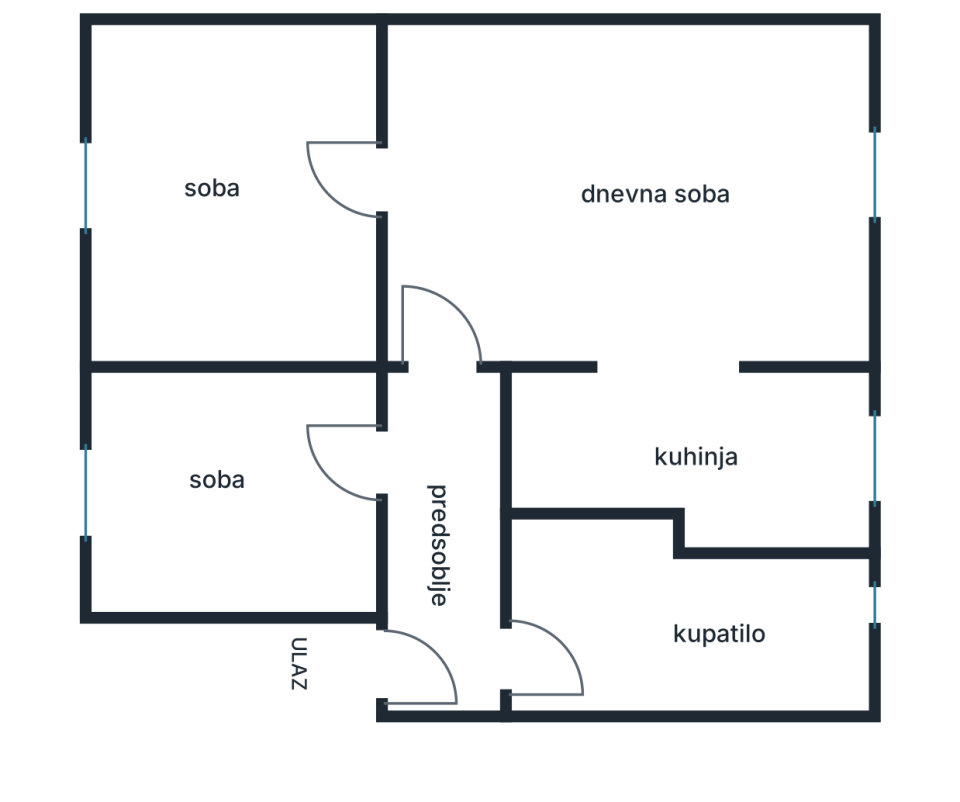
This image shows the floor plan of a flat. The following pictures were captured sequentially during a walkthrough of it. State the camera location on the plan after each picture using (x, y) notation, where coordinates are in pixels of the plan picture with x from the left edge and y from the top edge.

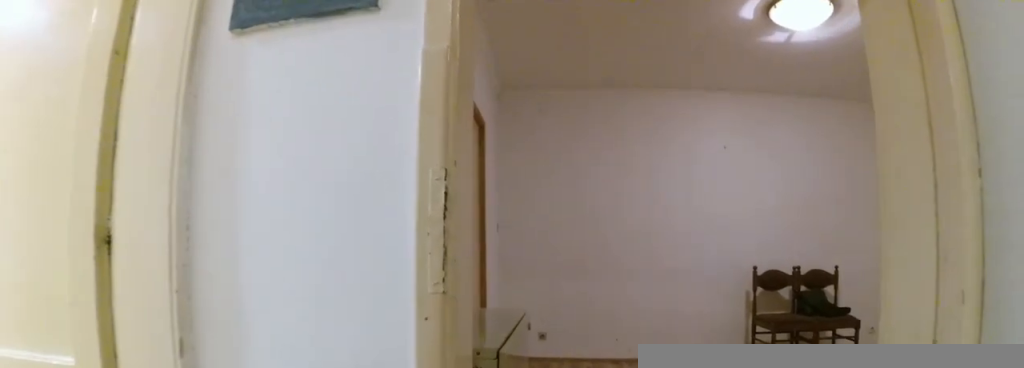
(449, 463)
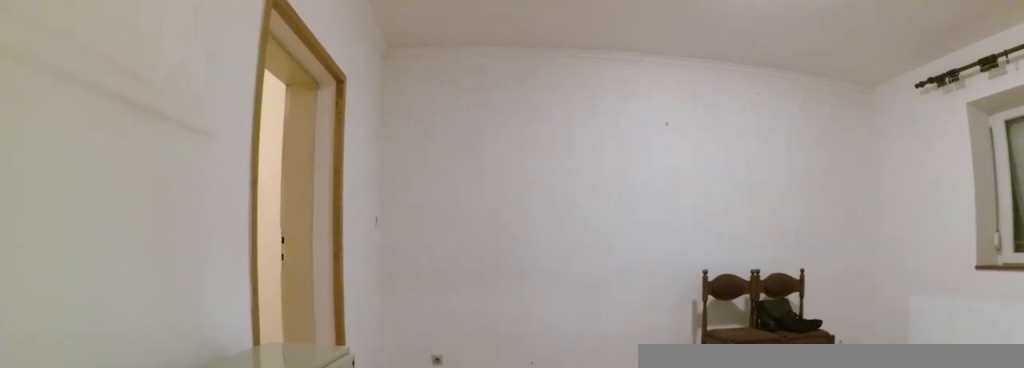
(449, 334)
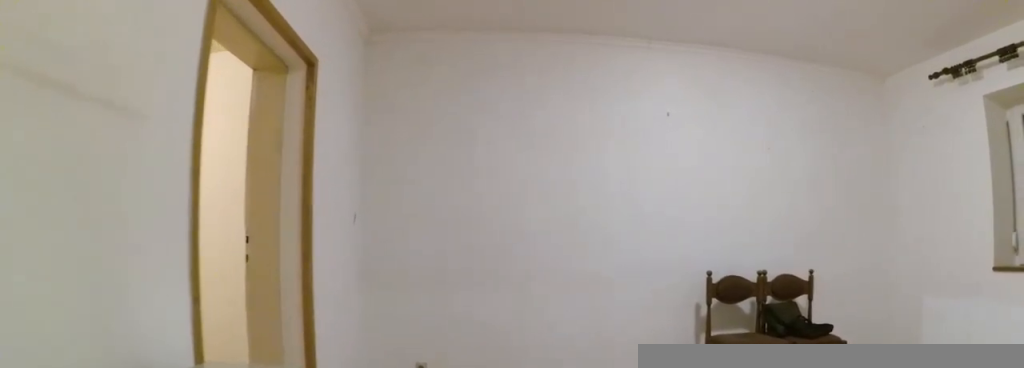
(449, 318)
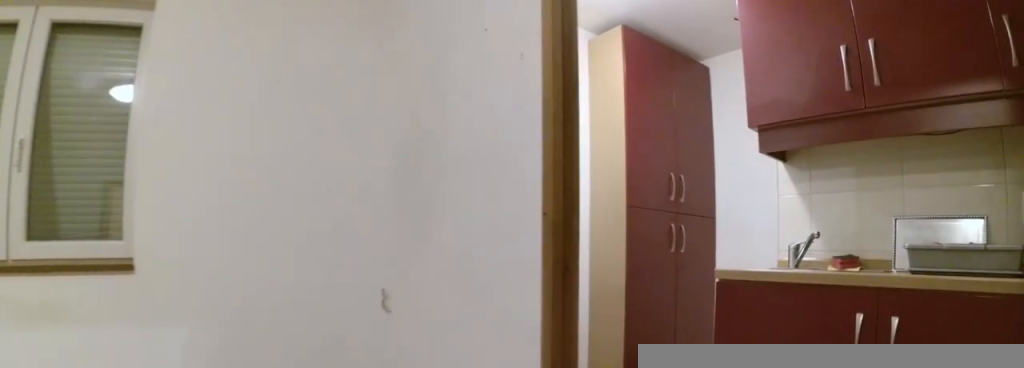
(560, 274)
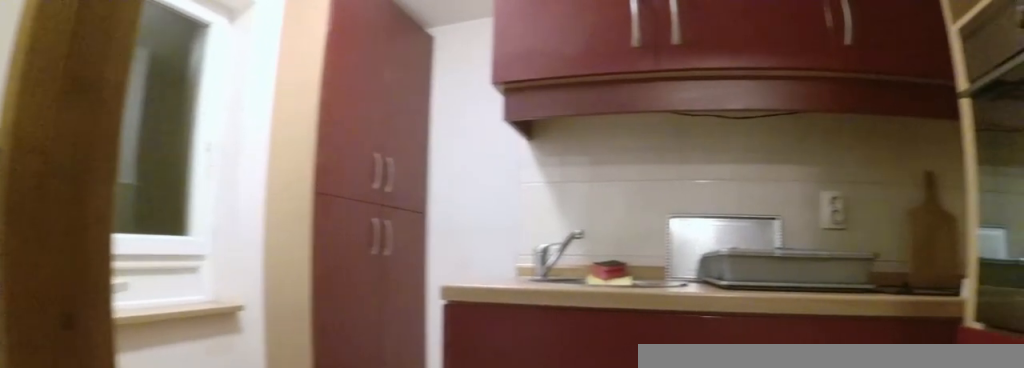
(618, 311)
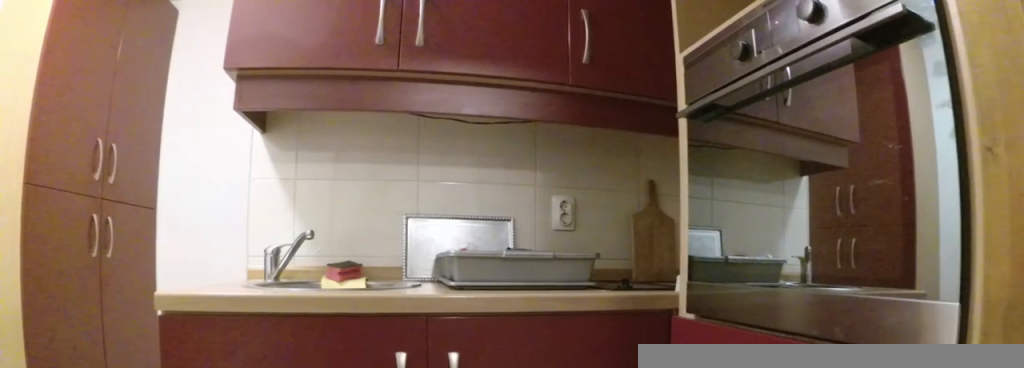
(654, 335)
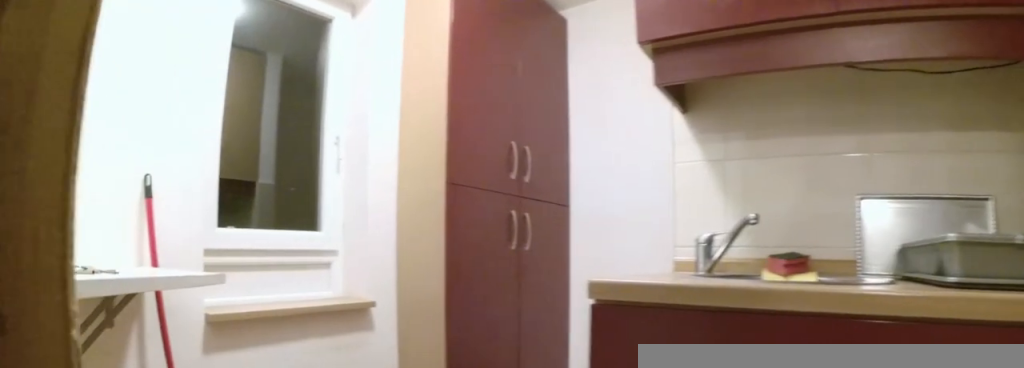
(628, 397)
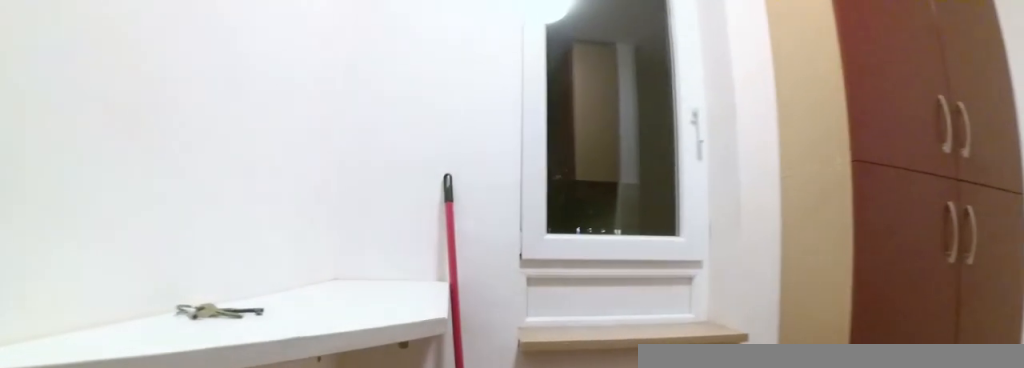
(695, 406)
